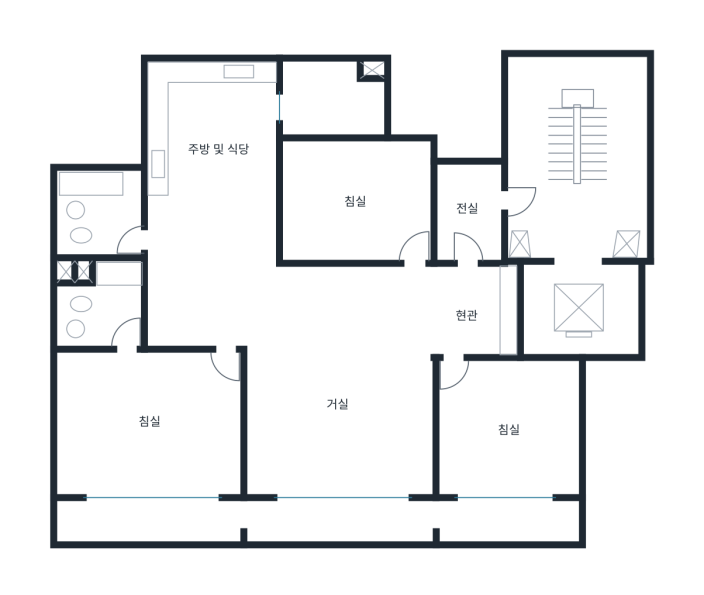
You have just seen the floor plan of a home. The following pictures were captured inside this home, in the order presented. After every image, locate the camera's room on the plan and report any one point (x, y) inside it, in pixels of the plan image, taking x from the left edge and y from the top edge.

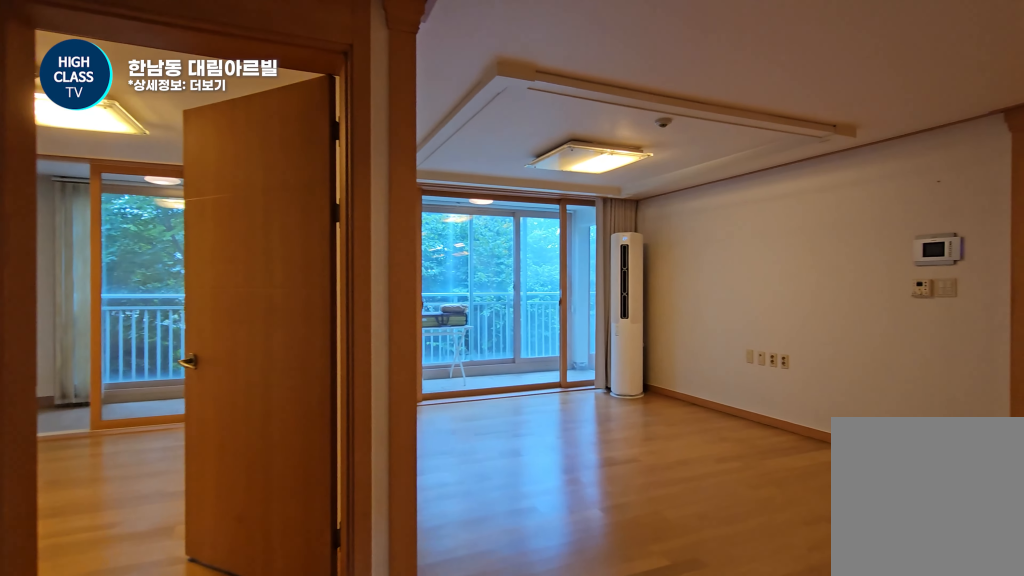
(475, 309)
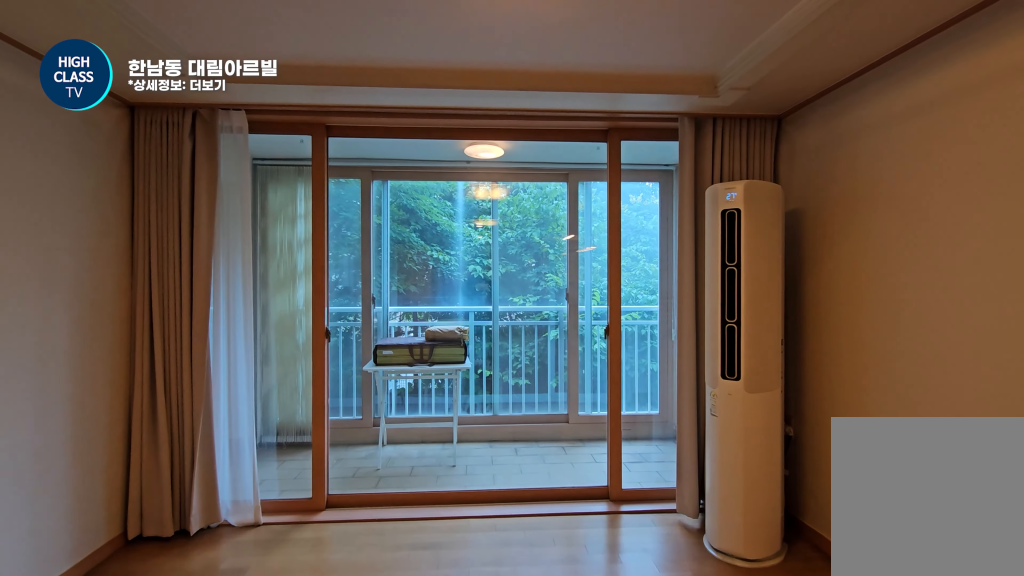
(338, 379)
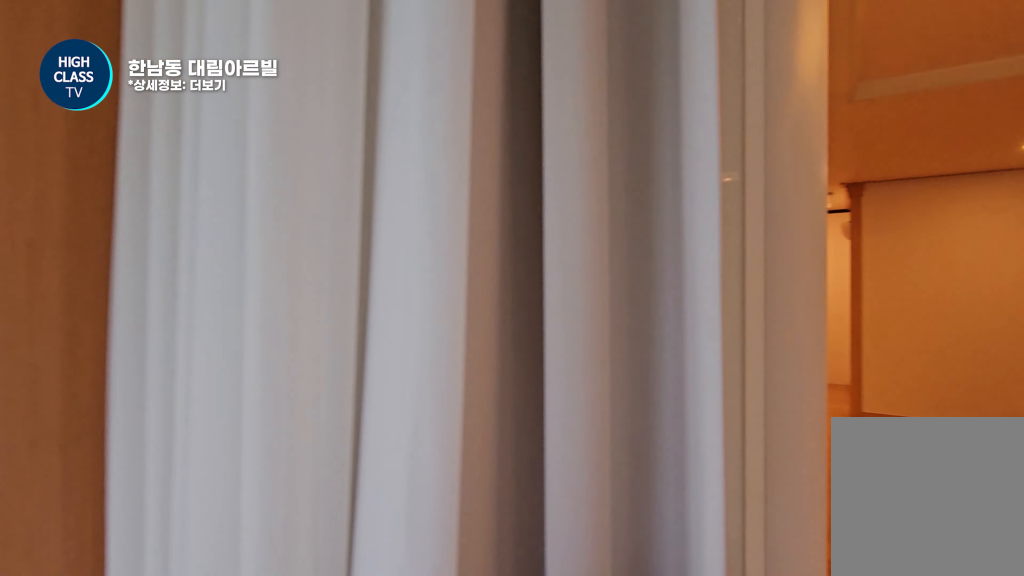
(319, 516)
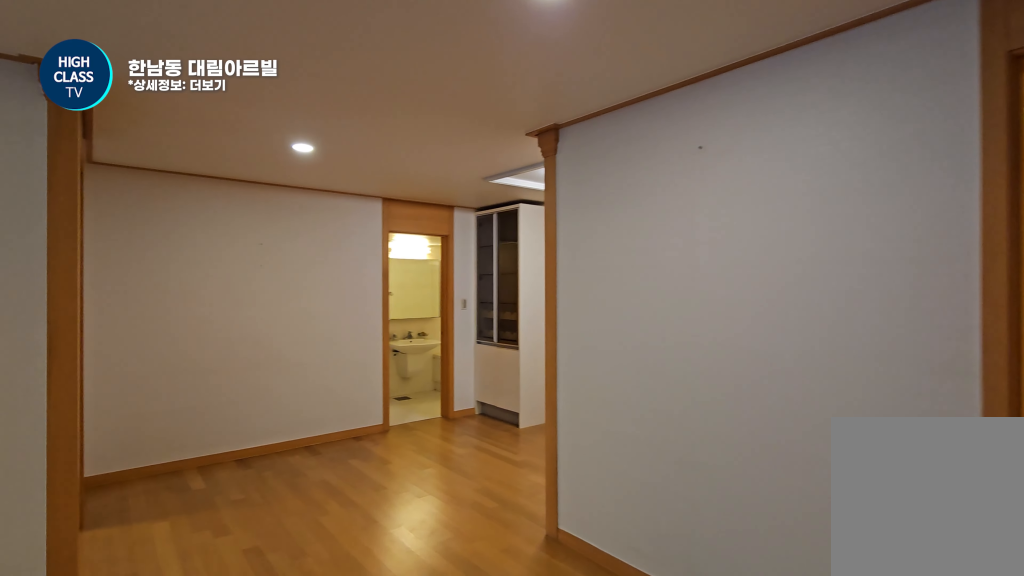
(338, 379)
